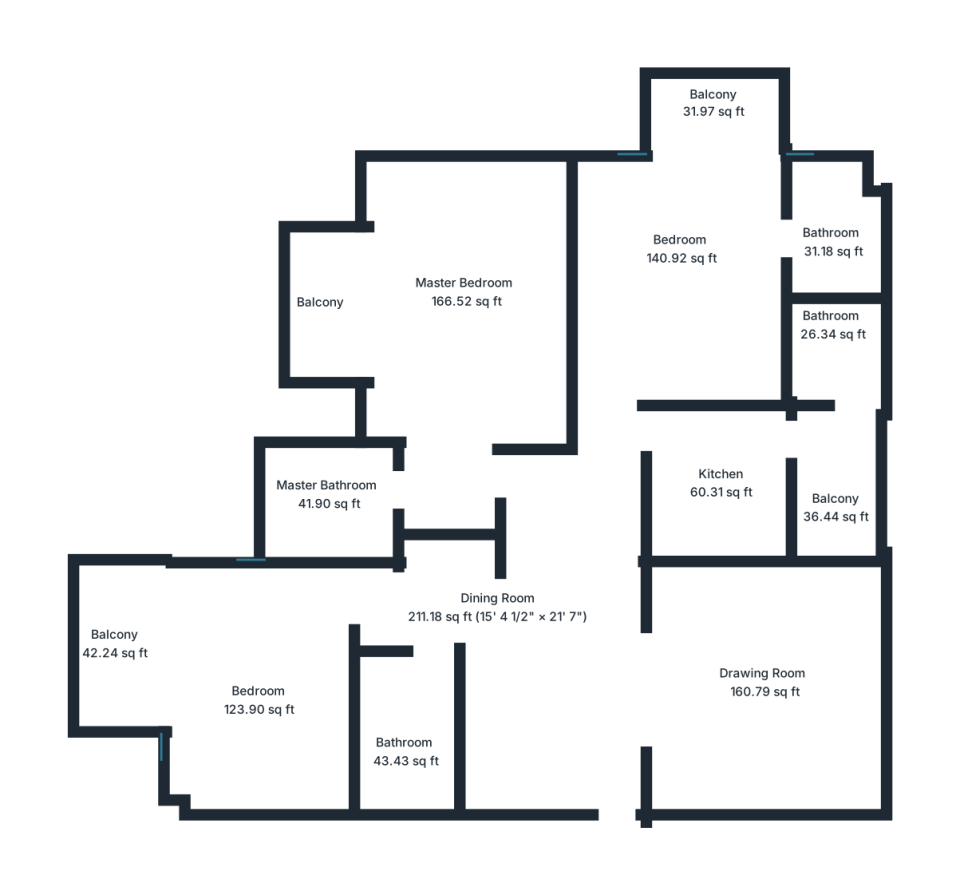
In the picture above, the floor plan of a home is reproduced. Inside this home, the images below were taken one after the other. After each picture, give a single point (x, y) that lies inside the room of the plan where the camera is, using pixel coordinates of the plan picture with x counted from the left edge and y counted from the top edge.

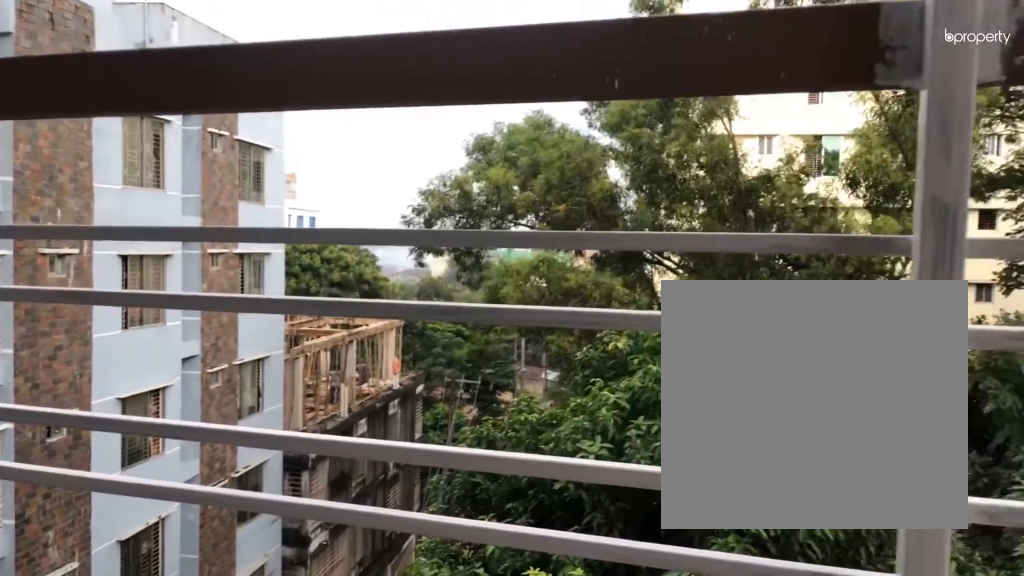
(118, 638)
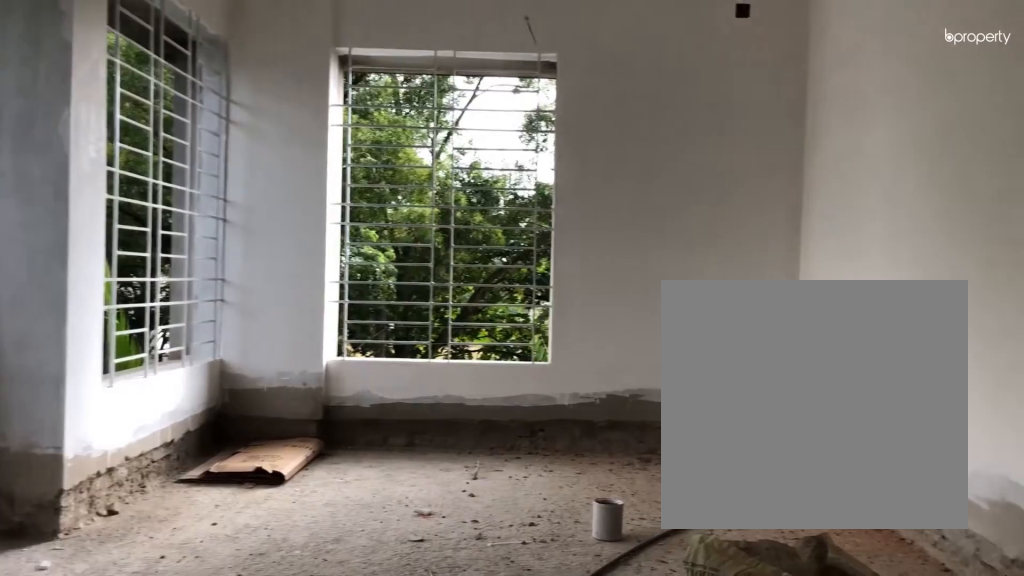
(468, 294)
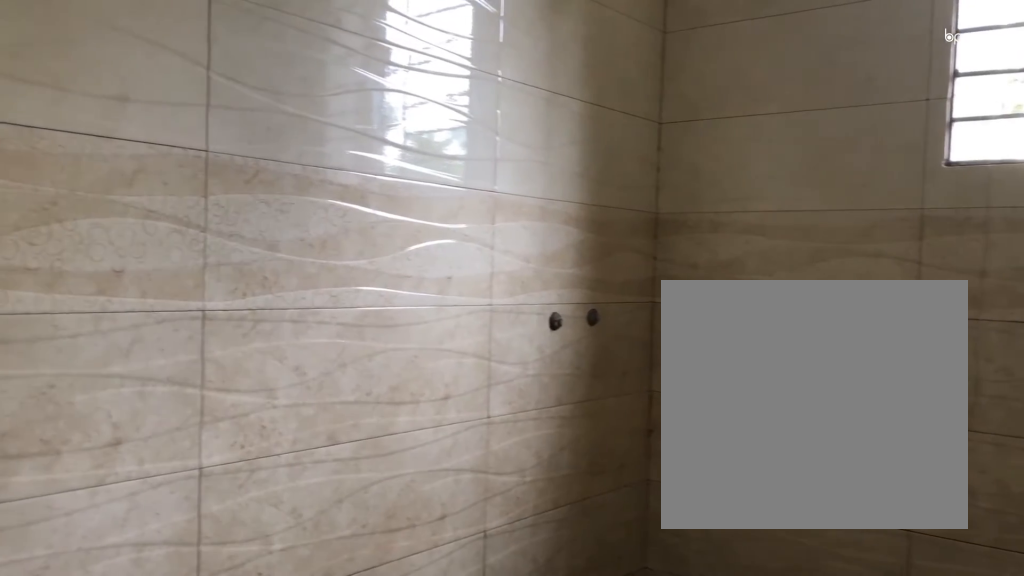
(333, 491)
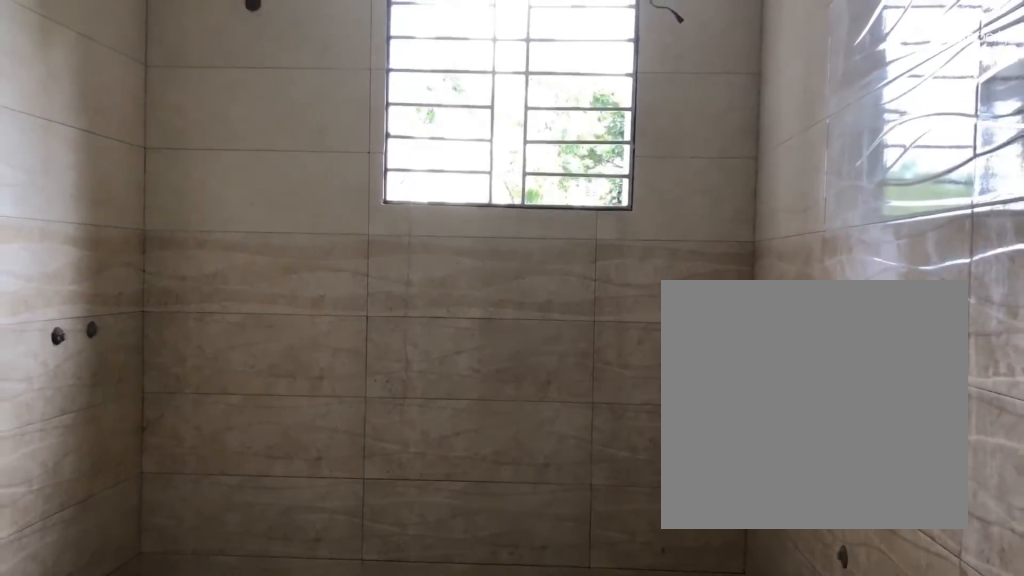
(333, 491)
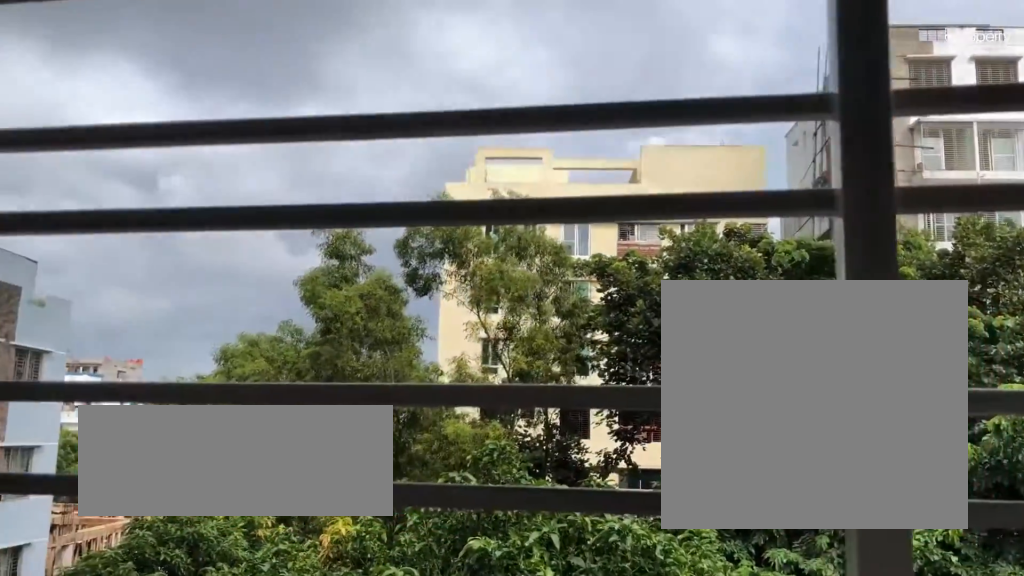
(320, 309)
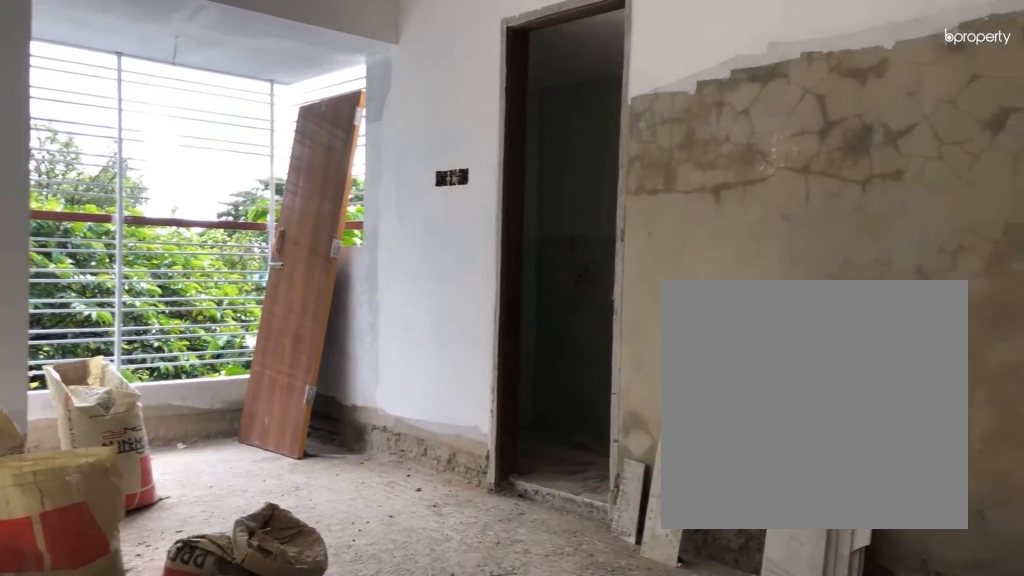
(681, 250)
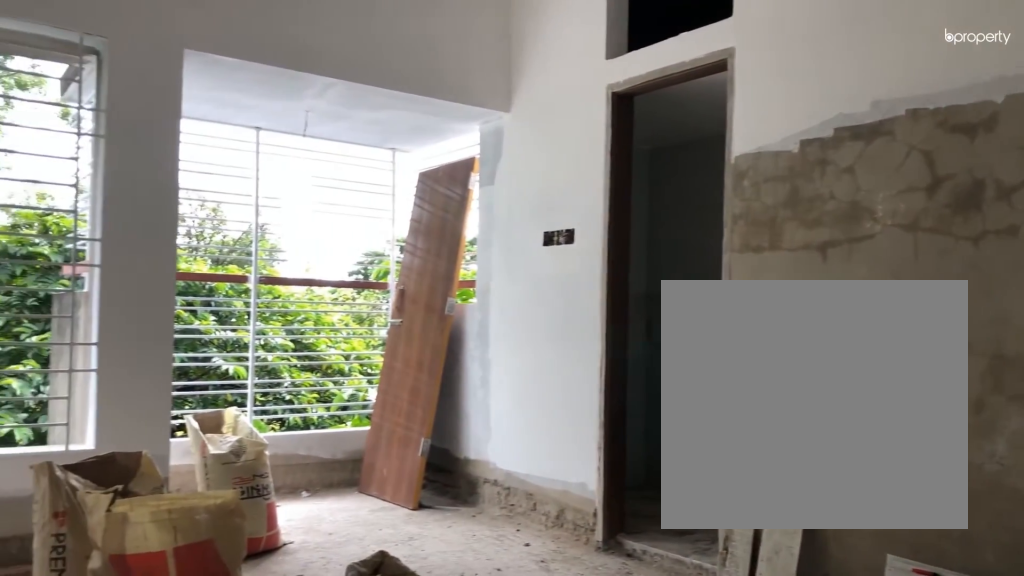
(681, 250)
